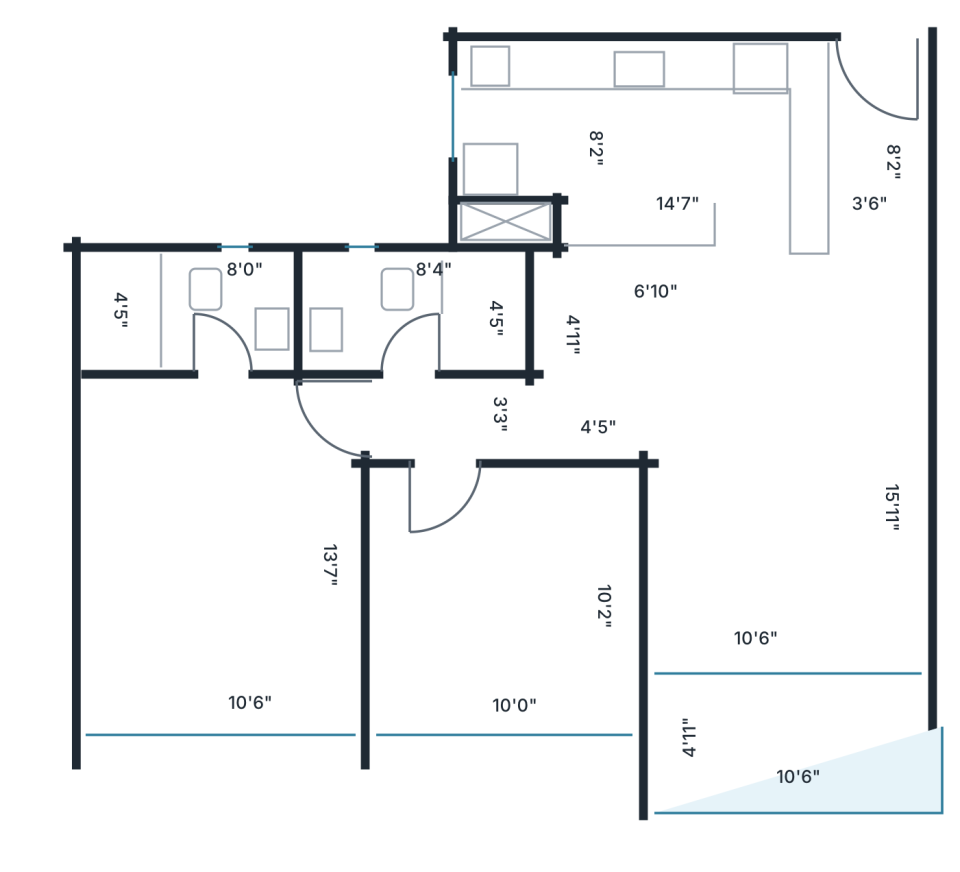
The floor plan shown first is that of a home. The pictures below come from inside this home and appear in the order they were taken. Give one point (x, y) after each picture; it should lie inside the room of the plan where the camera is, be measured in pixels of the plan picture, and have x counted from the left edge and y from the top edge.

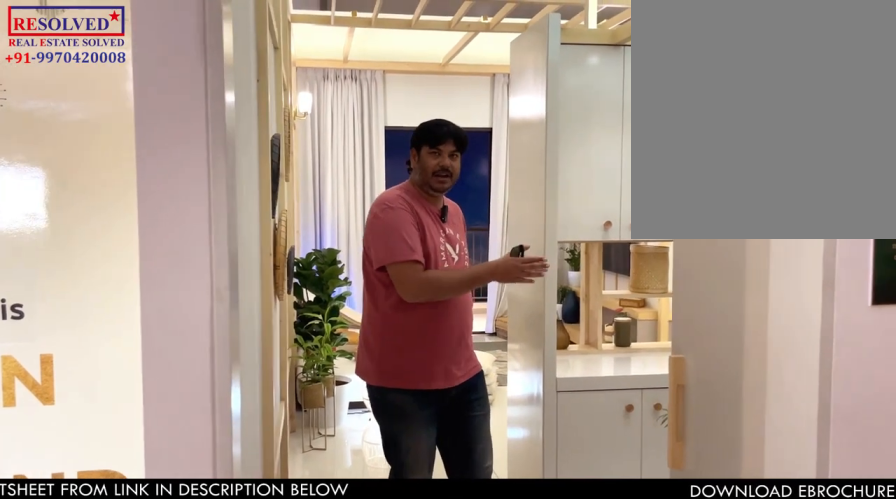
(877, 143)
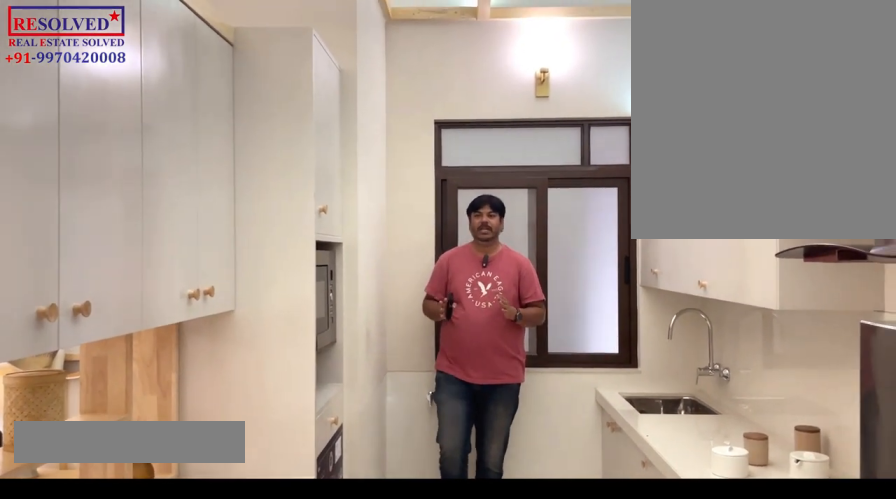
(645, 142)
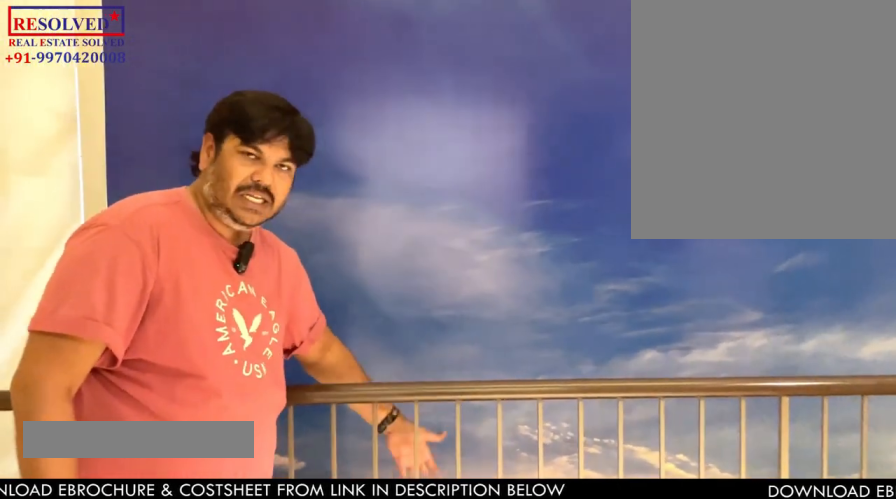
(787, 739)
